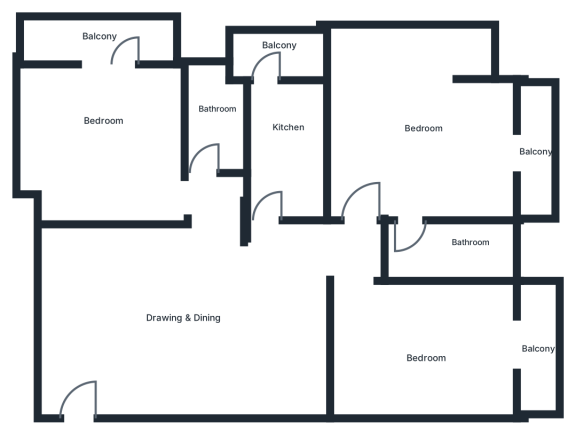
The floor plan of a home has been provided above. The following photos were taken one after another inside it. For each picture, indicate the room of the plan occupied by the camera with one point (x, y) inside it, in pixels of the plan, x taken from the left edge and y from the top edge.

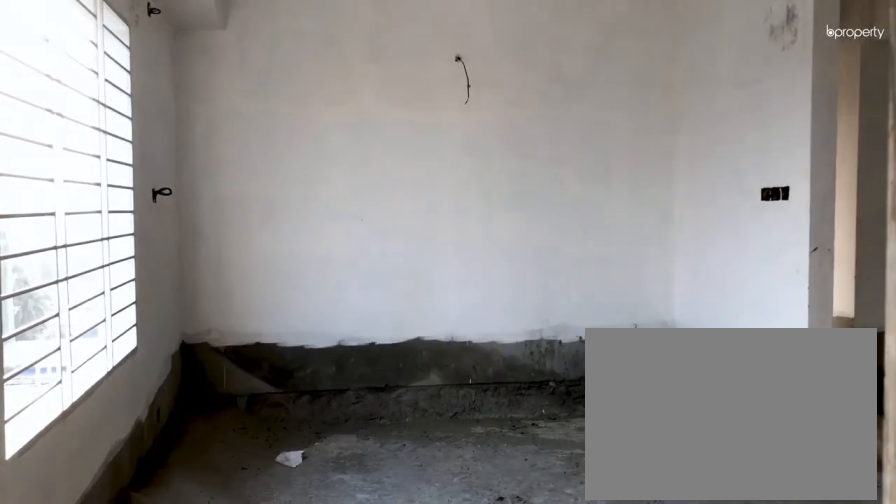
(118, 370)
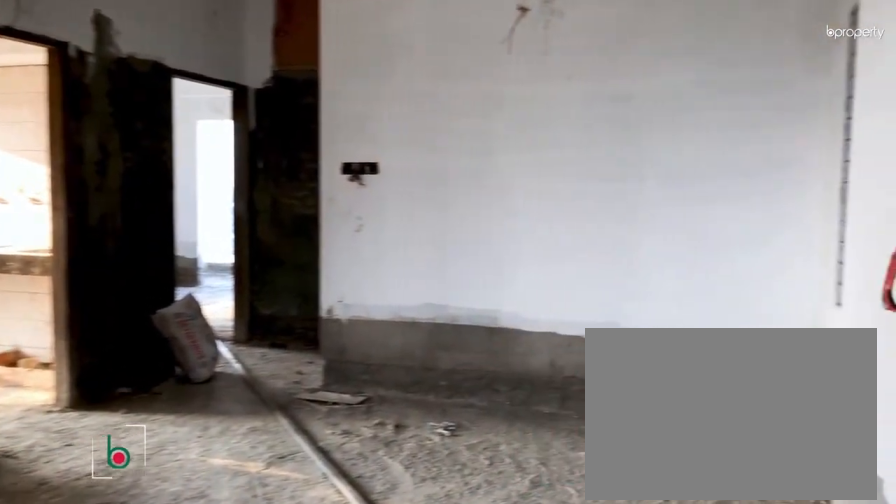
(183, 308)
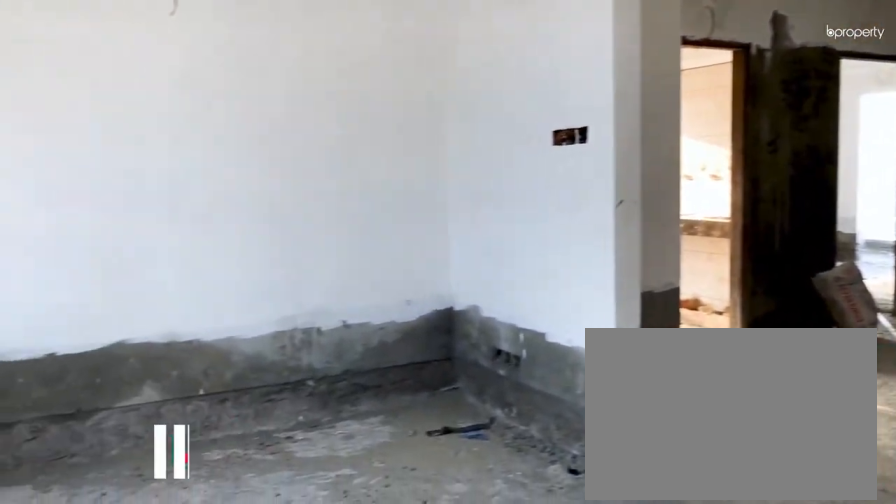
(183, 308)
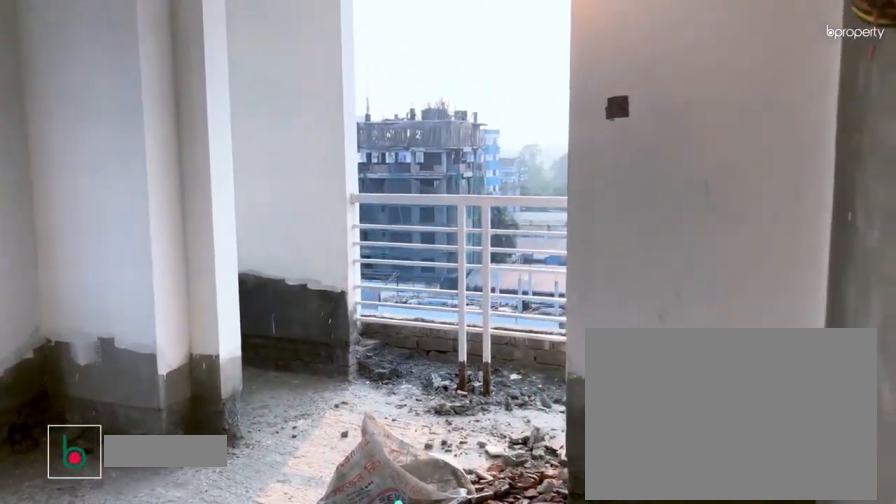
(112, 111)
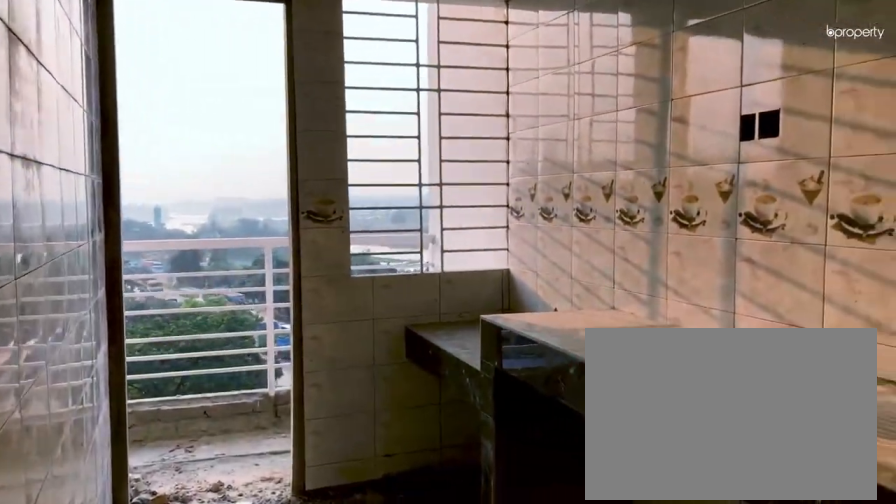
(290, 125)
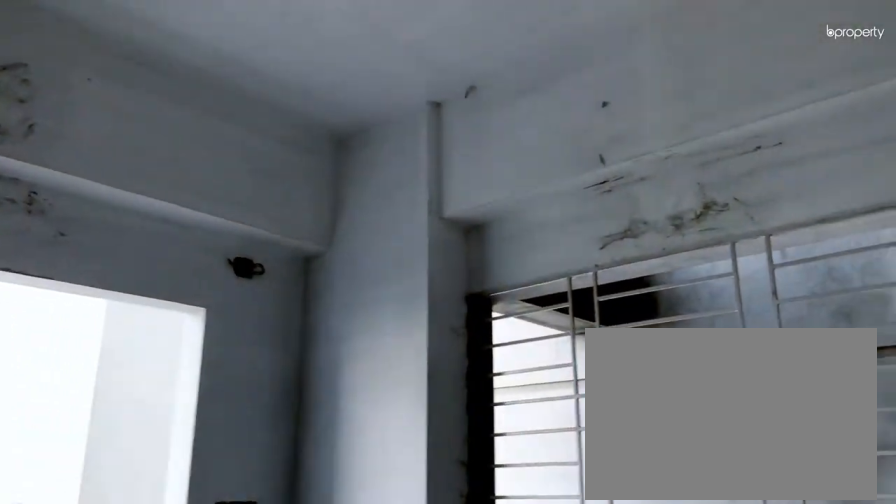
(430, 349)
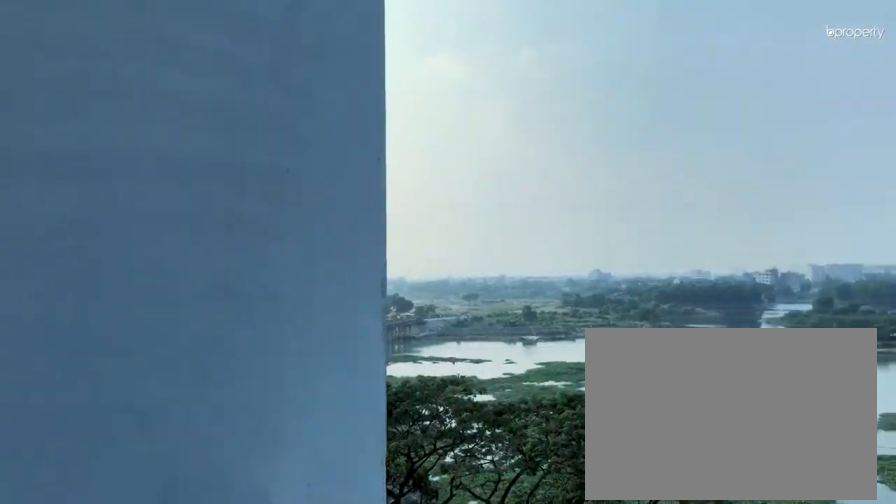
(540, 345)
